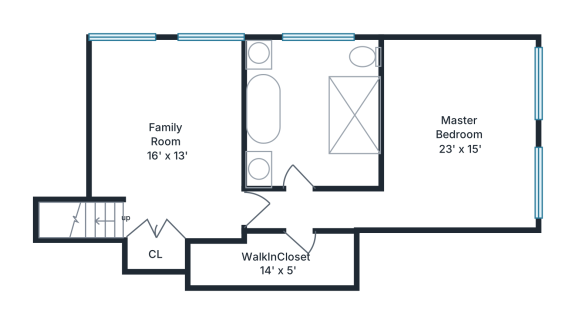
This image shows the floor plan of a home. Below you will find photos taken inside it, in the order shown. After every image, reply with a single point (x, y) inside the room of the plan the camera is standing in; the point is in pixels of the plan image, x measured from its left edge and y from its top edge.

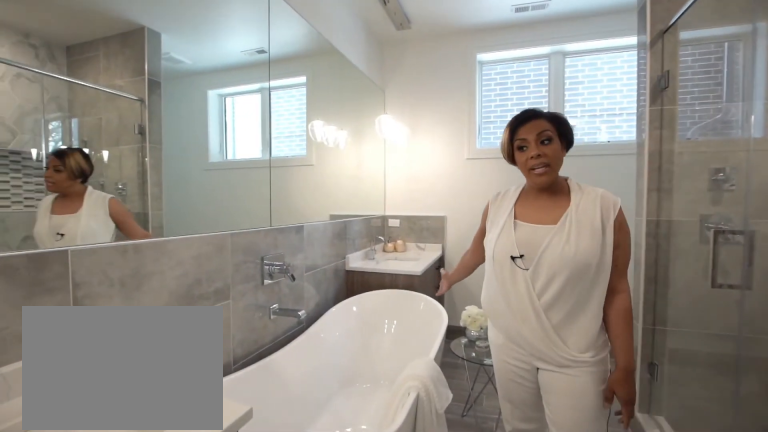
(313, 114)
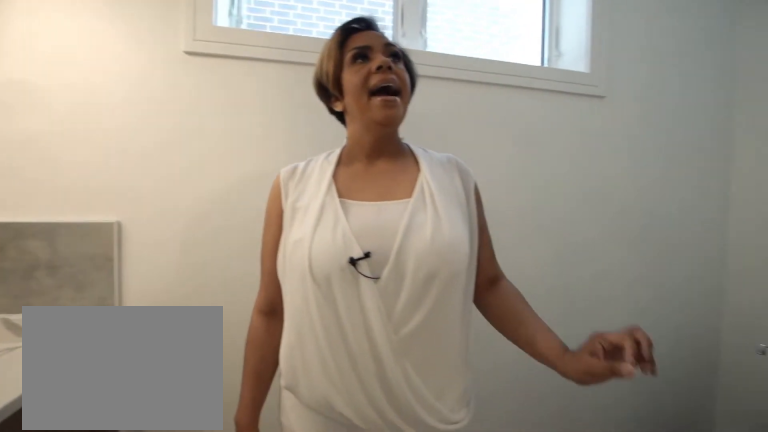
(313, 114)
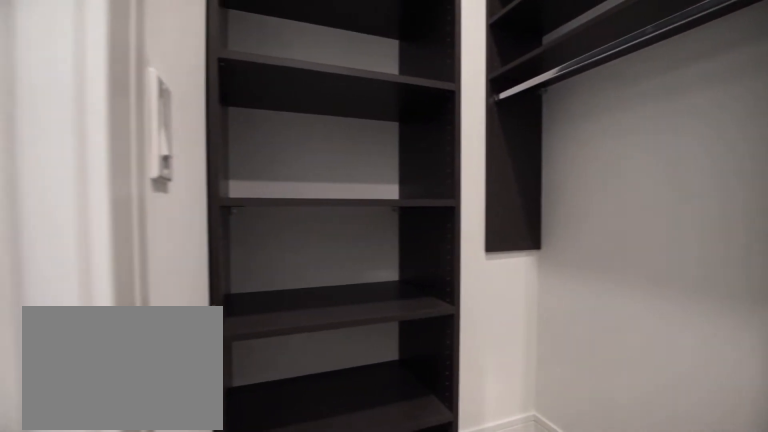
(274, 260)
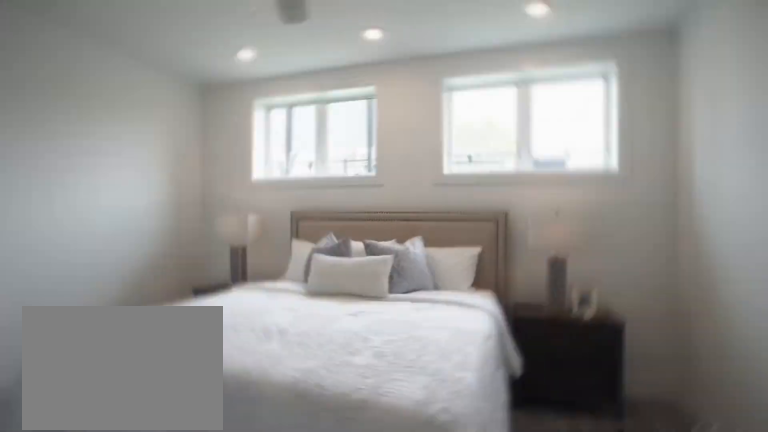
(461, 133)
